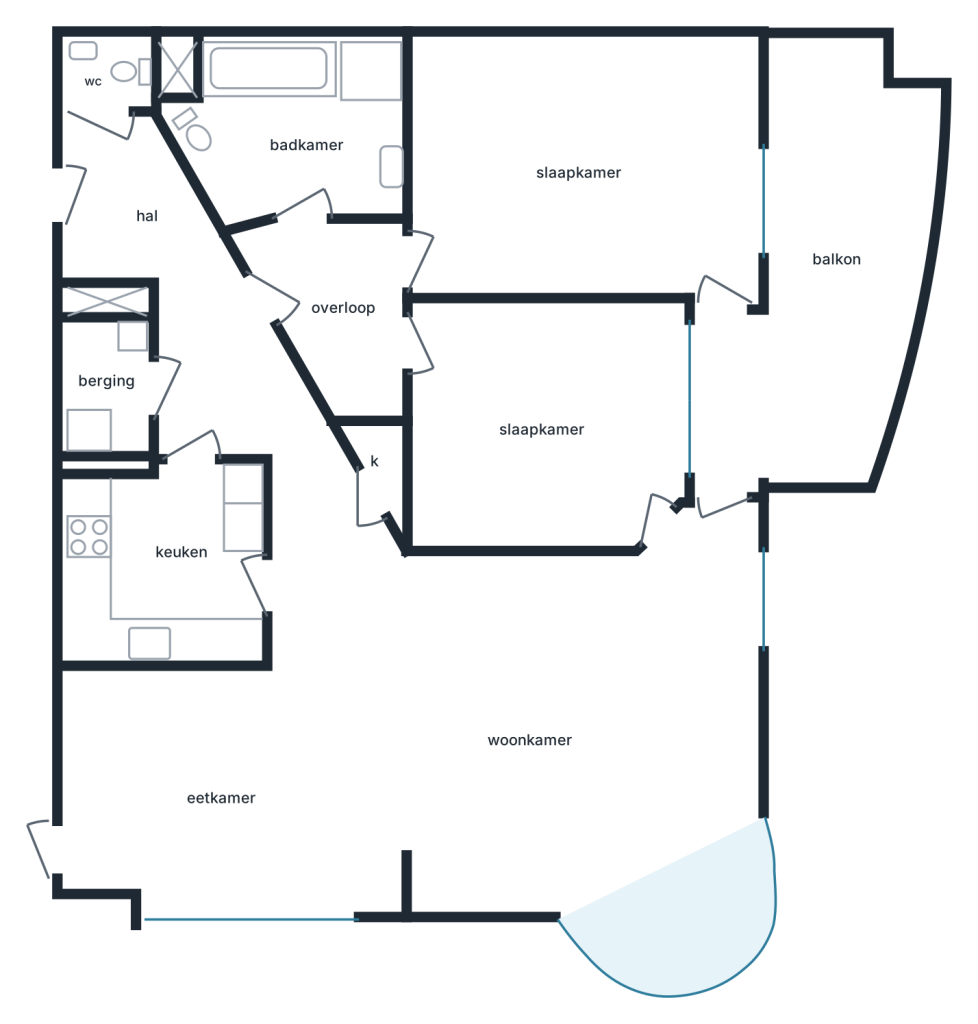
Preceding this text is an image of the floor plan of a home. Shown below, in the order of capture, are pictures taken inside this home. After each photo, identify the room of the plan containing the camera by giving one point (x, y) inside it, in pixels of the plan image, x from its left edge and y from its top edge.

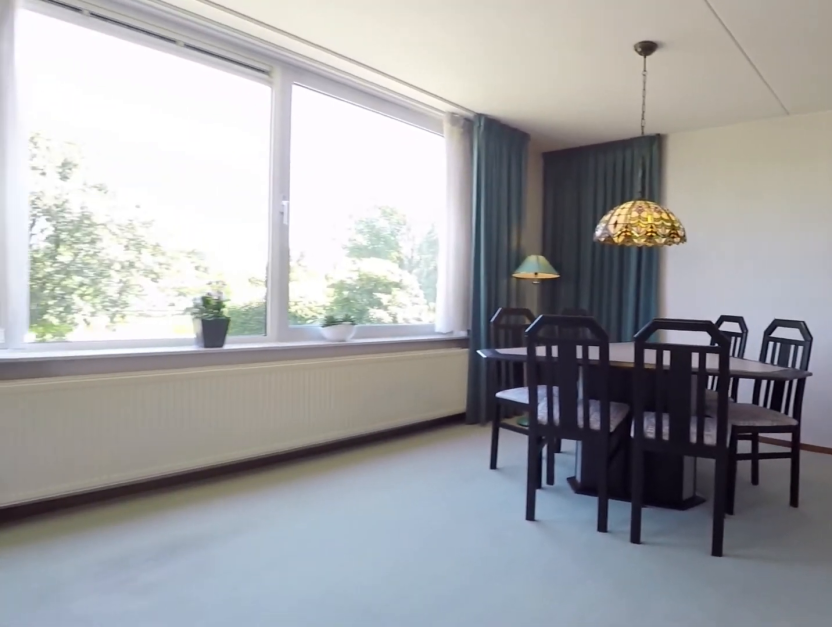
(79, 795)
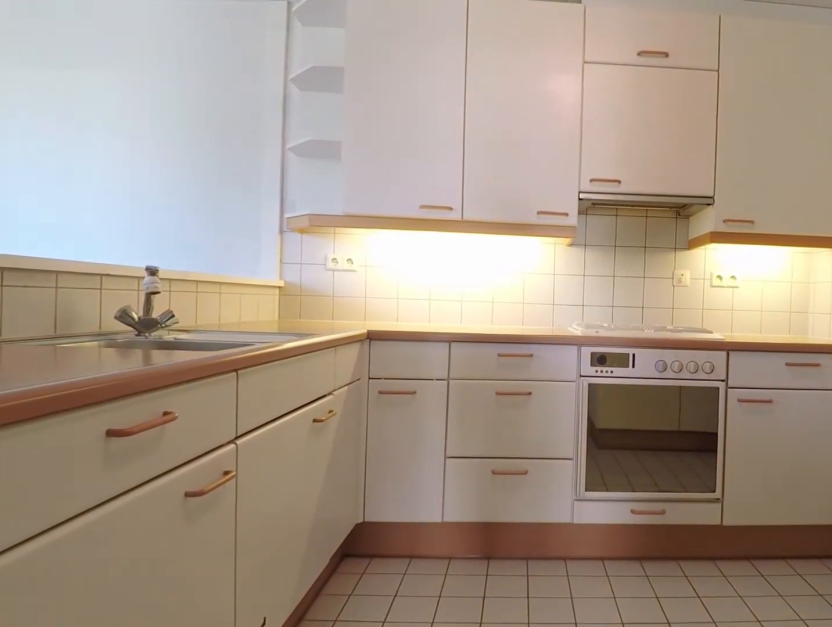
(134, 606)
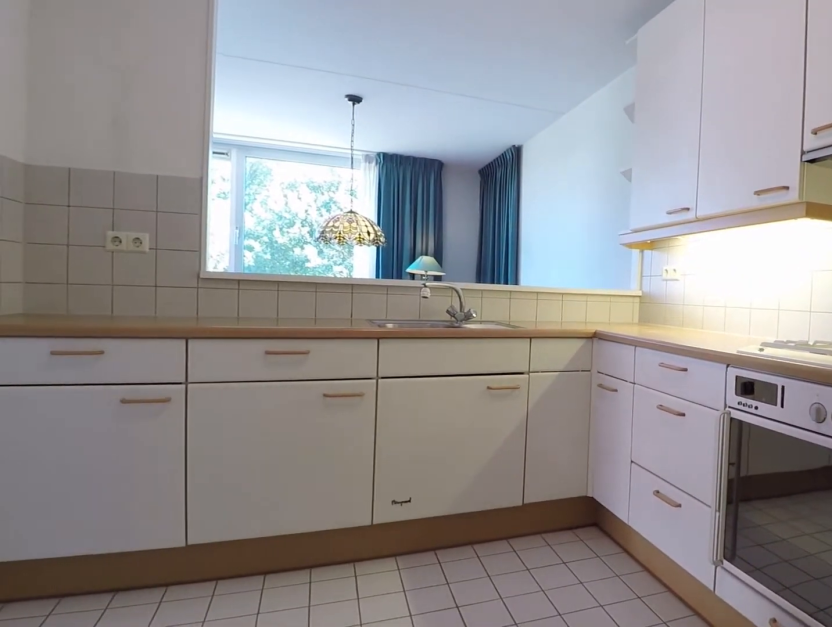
(134, 606)
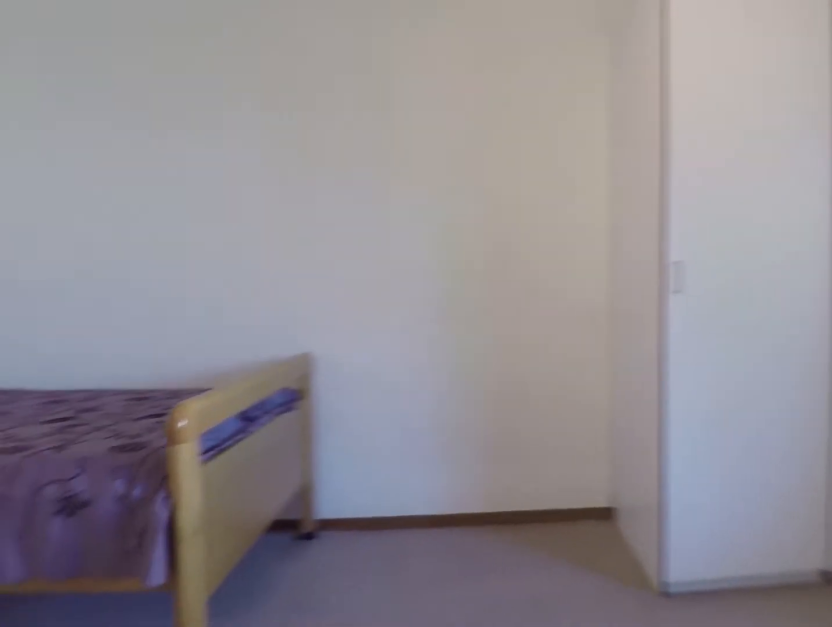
(584, 169)
